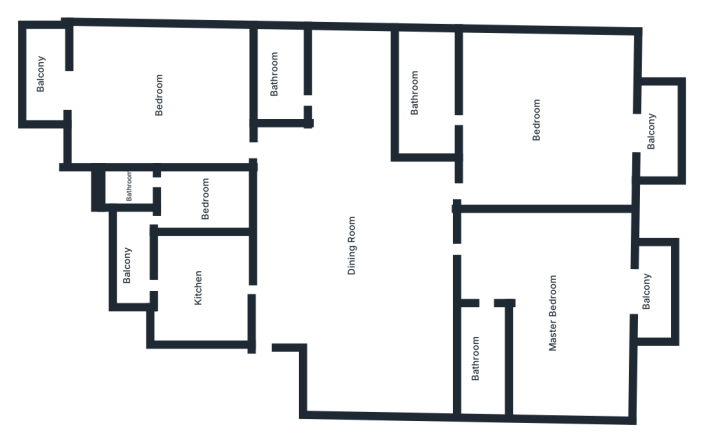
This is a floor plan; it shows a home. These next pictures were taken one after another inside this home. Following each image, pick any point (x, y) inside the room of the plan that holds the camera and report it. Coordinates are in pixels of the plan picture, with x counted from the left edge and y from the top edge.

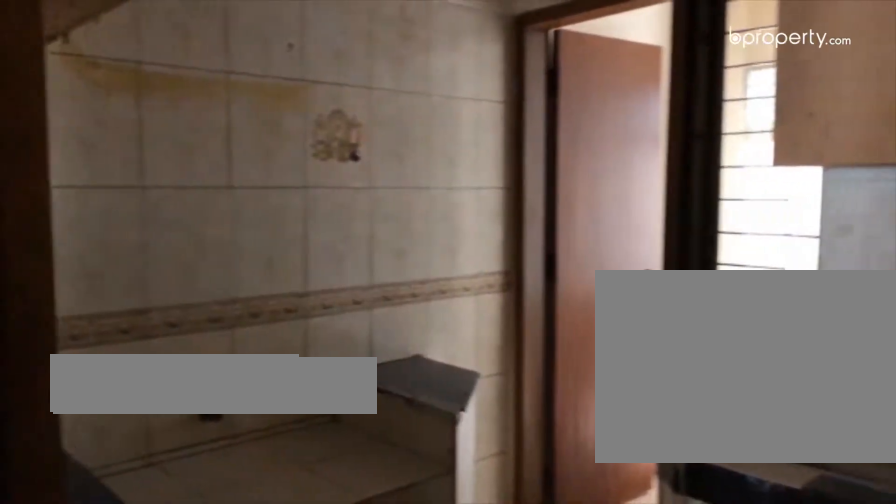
(200, 279)
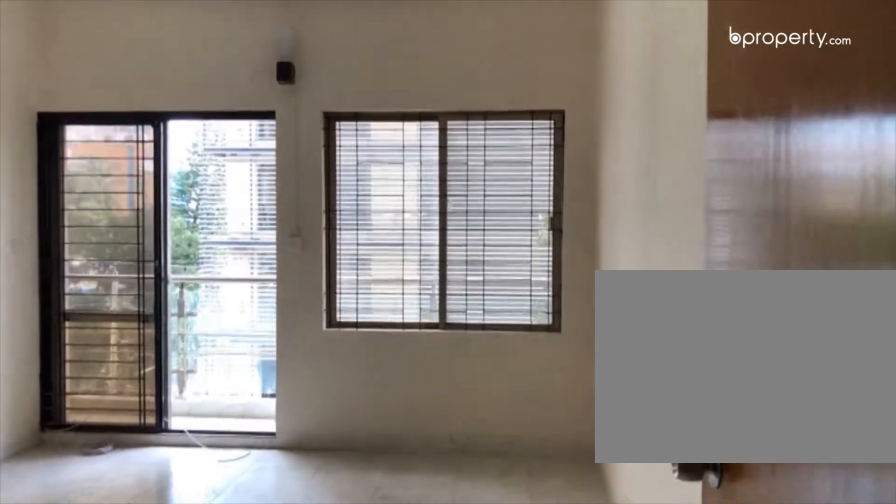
(468, 189)
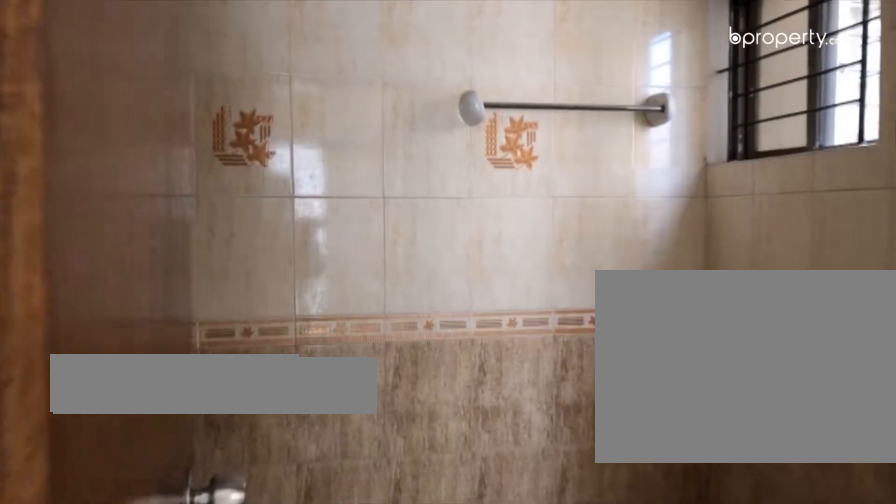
(430, 93)
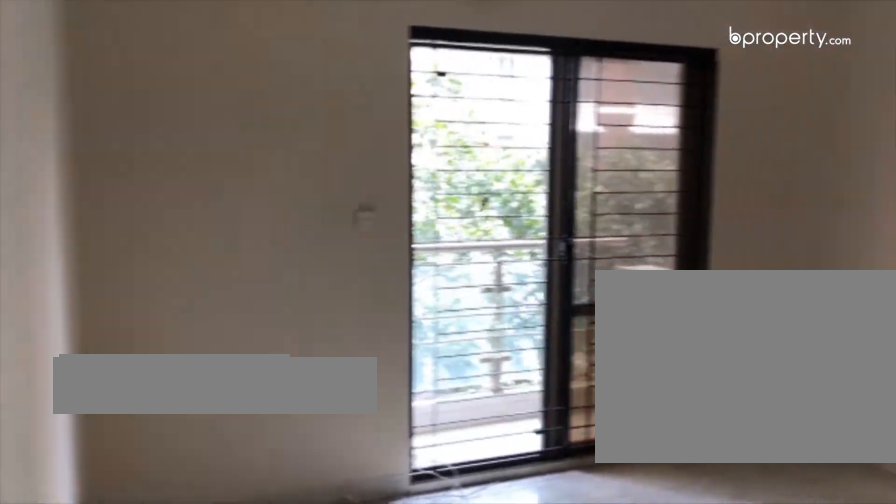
(557, 282)
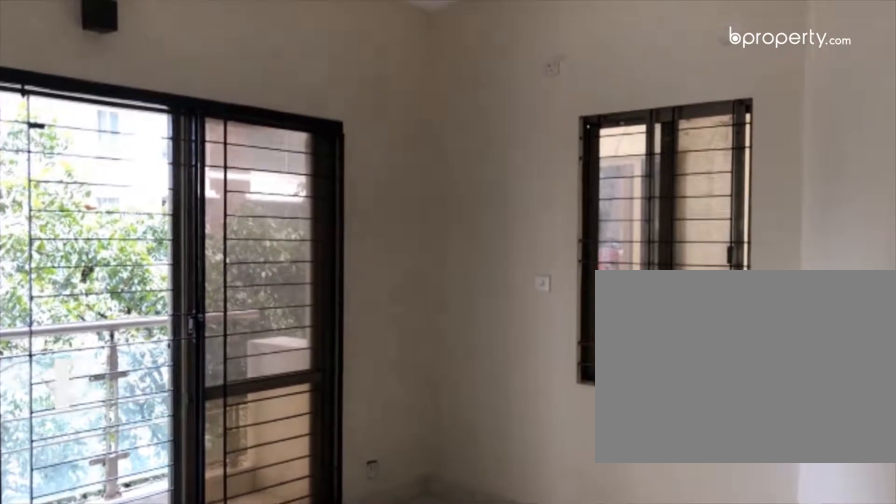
(557, 282)
